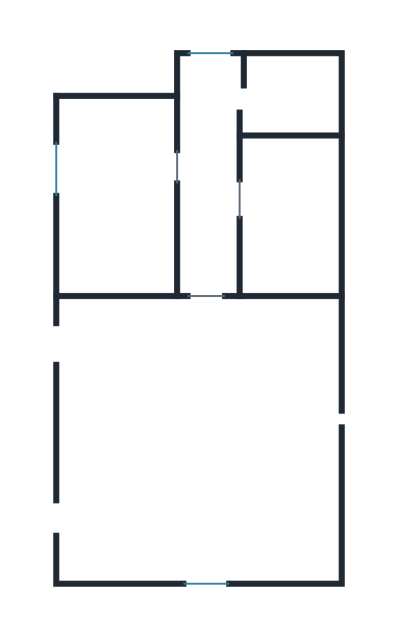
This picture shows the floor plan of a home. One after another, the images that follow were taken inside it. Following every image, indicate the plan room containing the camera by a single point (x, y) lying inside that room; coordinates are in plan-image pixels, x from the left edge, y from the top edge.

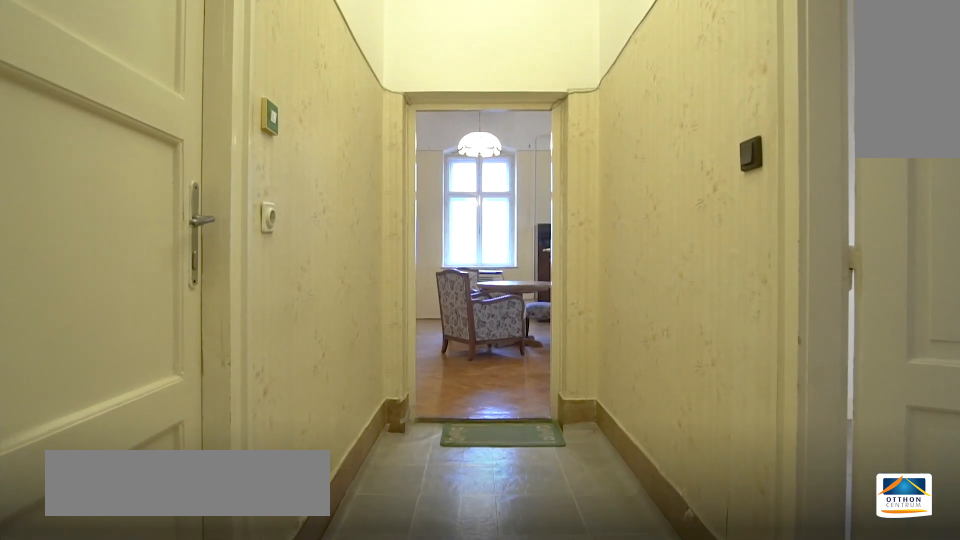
(210, 201)
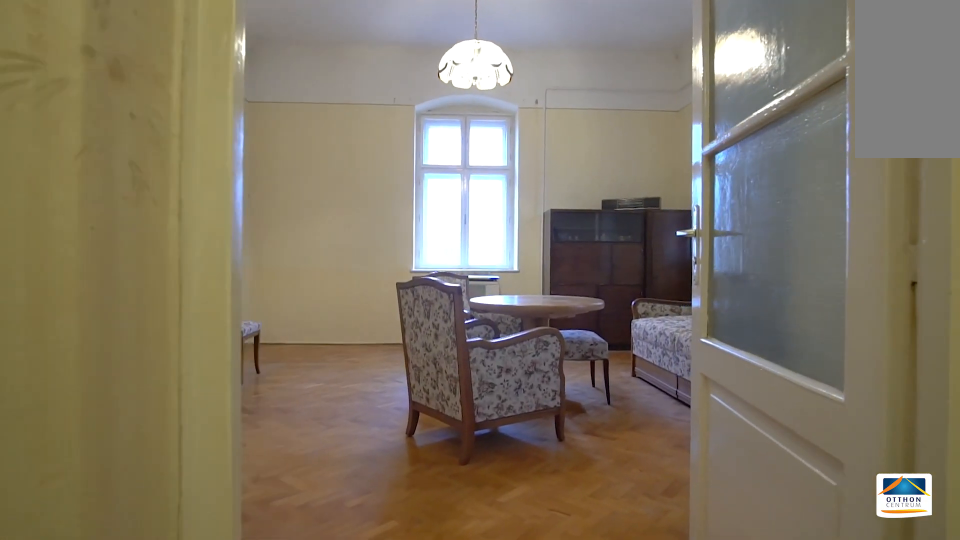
(210, 202)
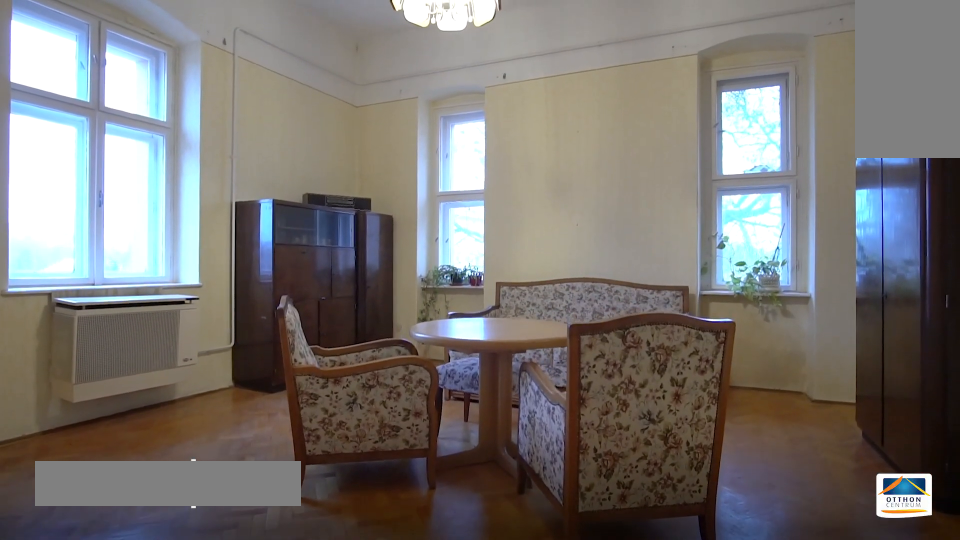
(216, 445)
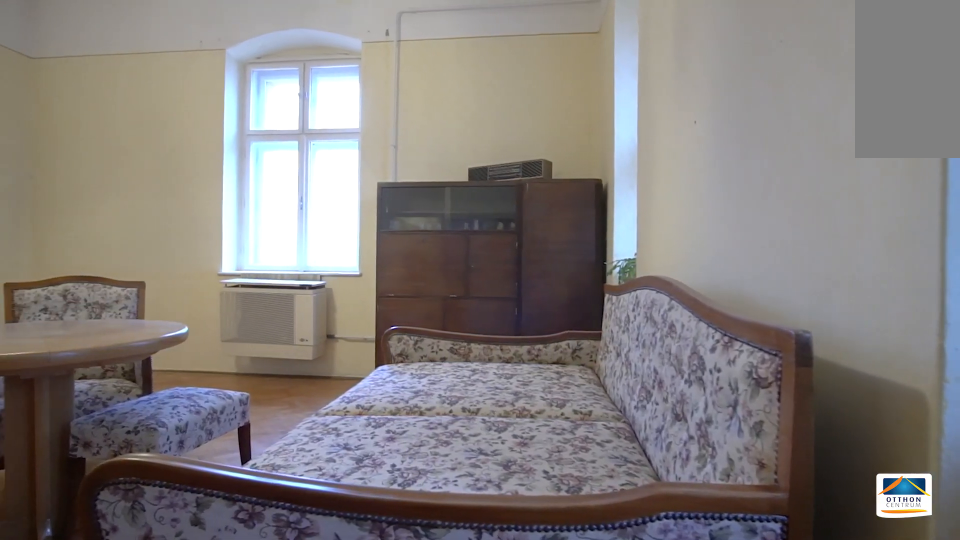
(216, 446)
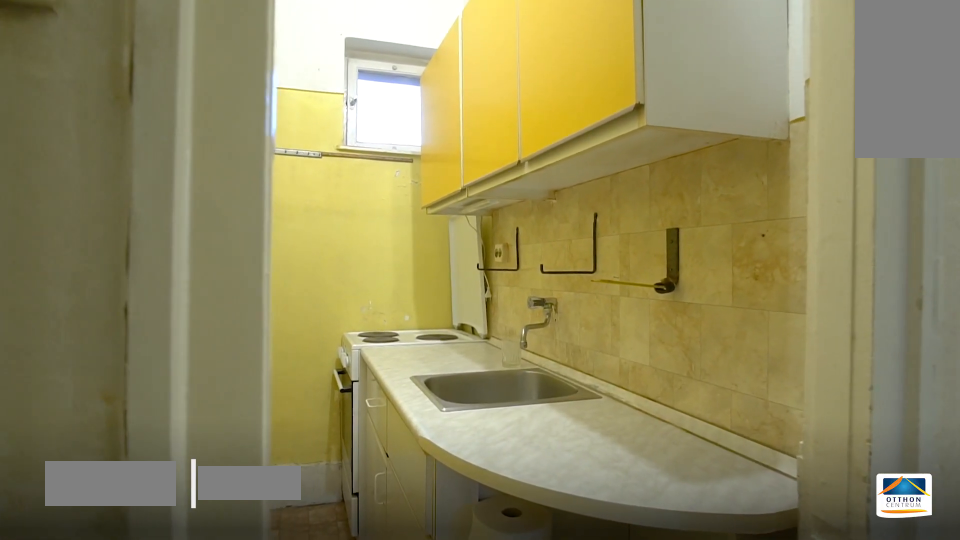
(293, 91)
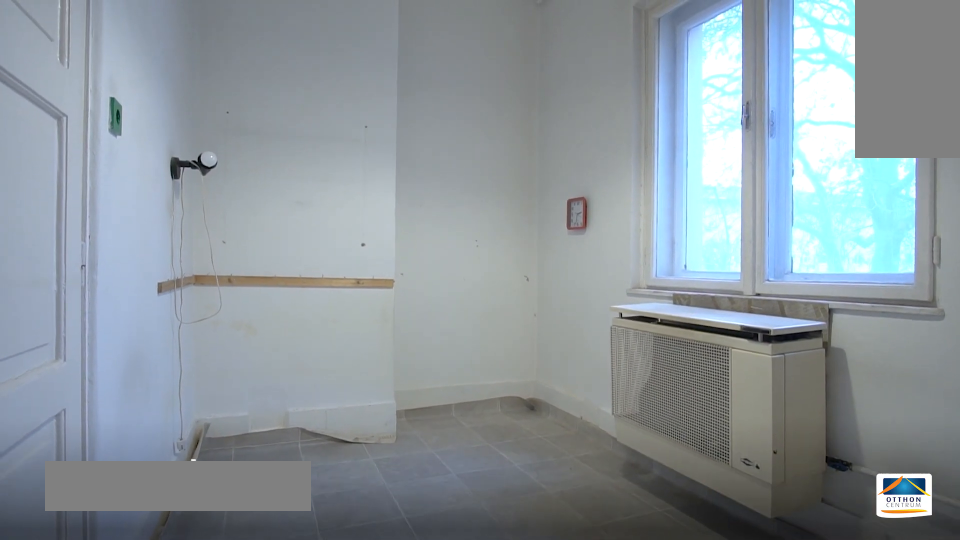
(115, 208)
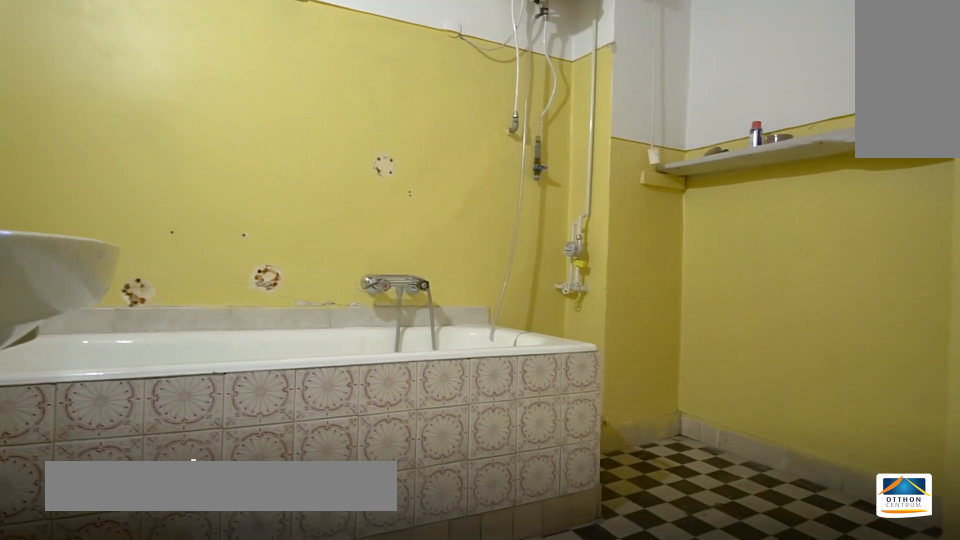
(287, 215)
